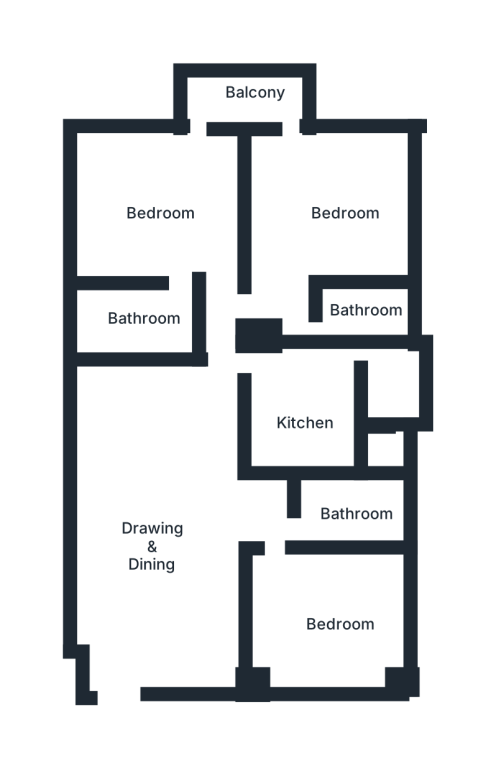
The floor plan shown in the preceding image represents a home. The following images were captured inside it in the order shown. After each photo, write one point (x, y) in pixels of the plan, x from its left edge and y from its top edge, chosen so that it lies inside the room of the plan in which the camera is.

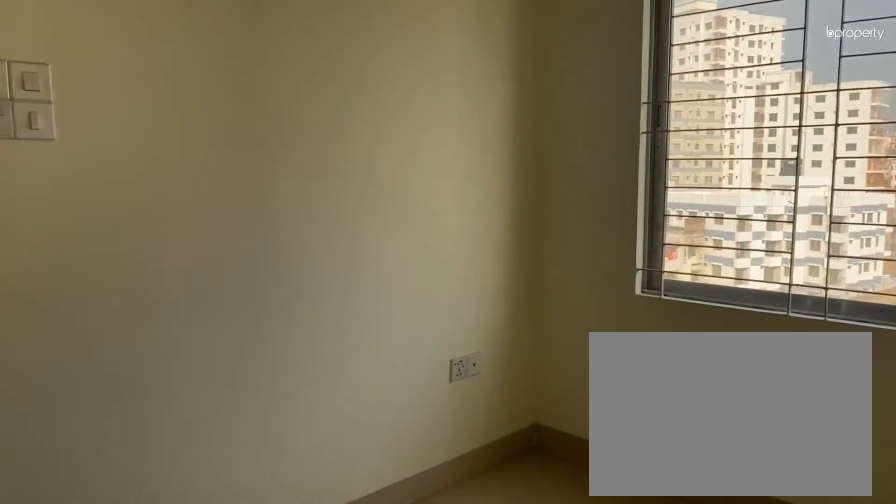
(338, 624)
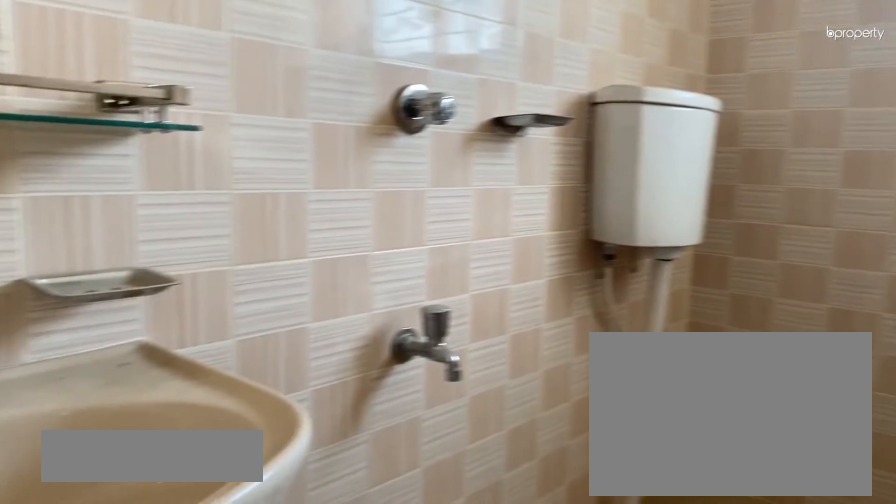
(353, 513)
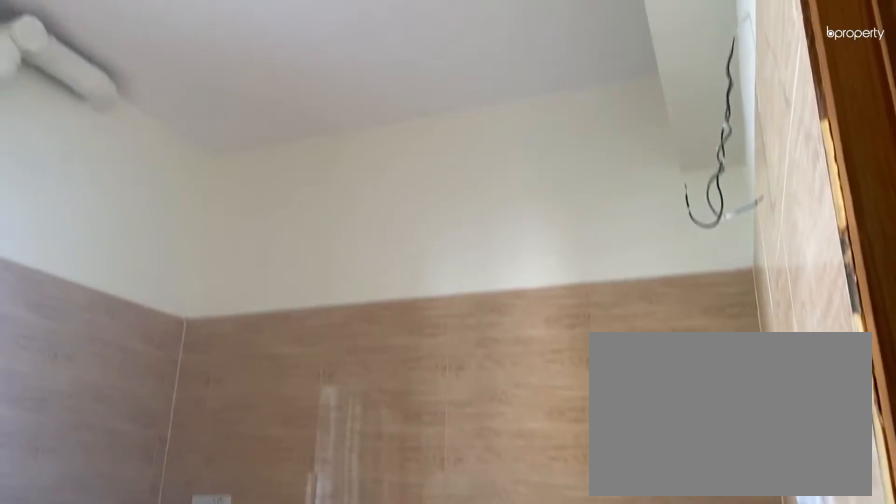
(302, 420)
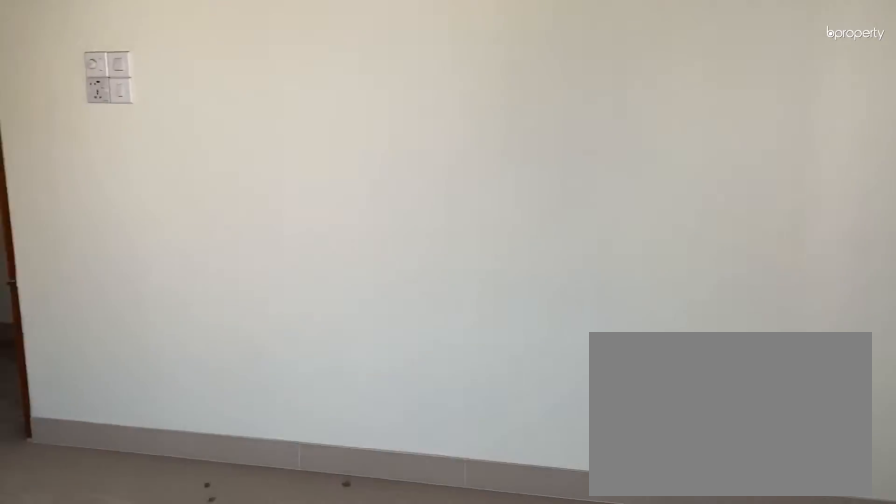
(347, 210)
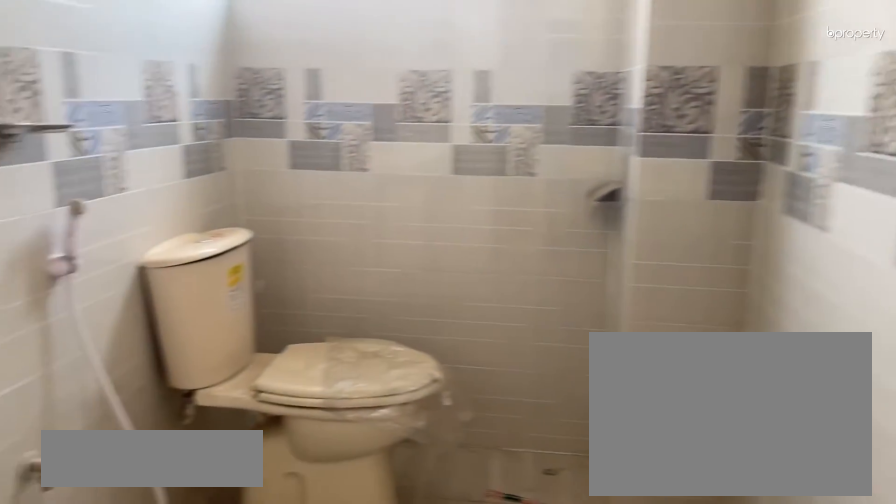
(379, 307)
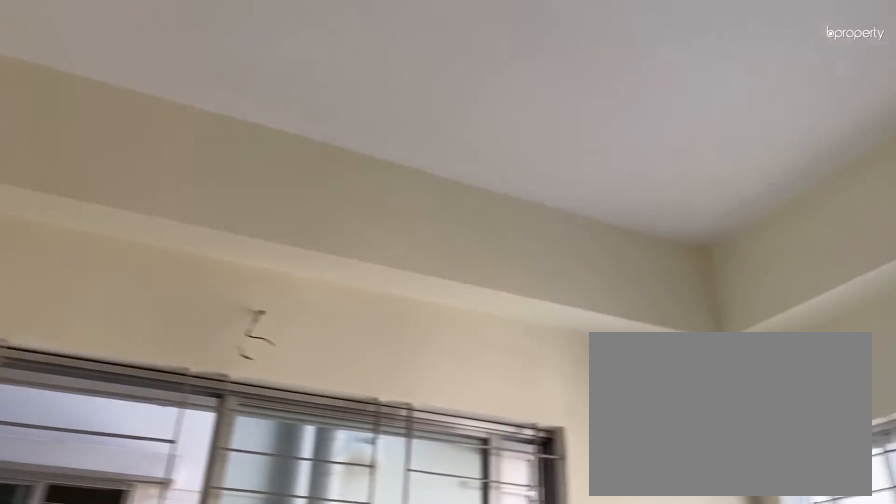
(161, 213)
